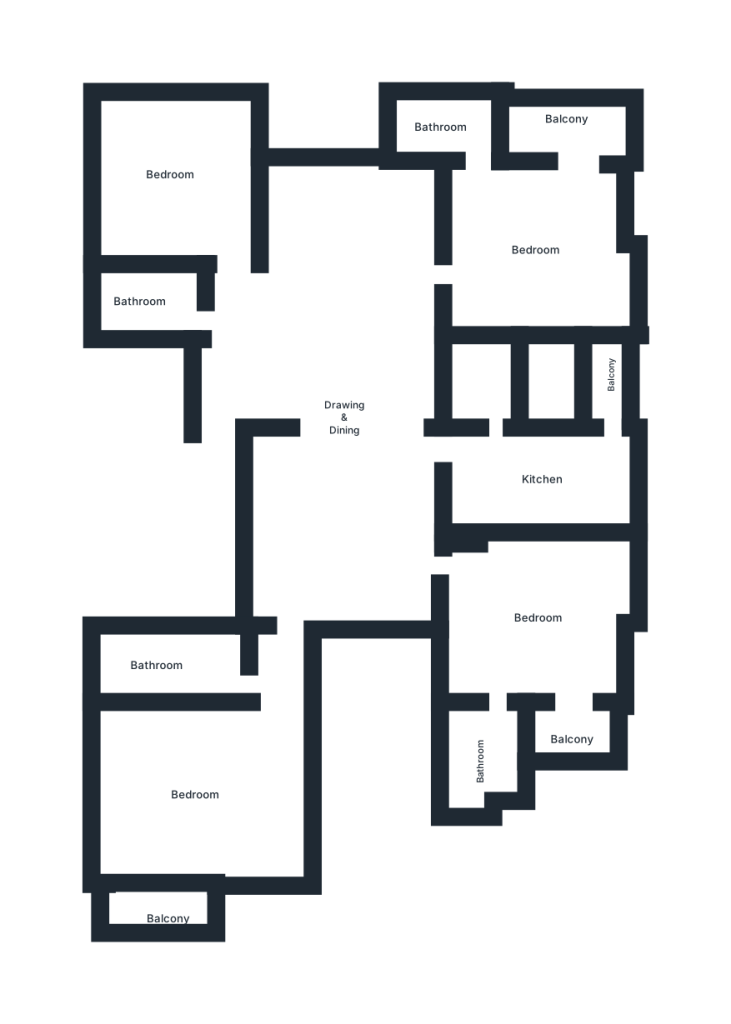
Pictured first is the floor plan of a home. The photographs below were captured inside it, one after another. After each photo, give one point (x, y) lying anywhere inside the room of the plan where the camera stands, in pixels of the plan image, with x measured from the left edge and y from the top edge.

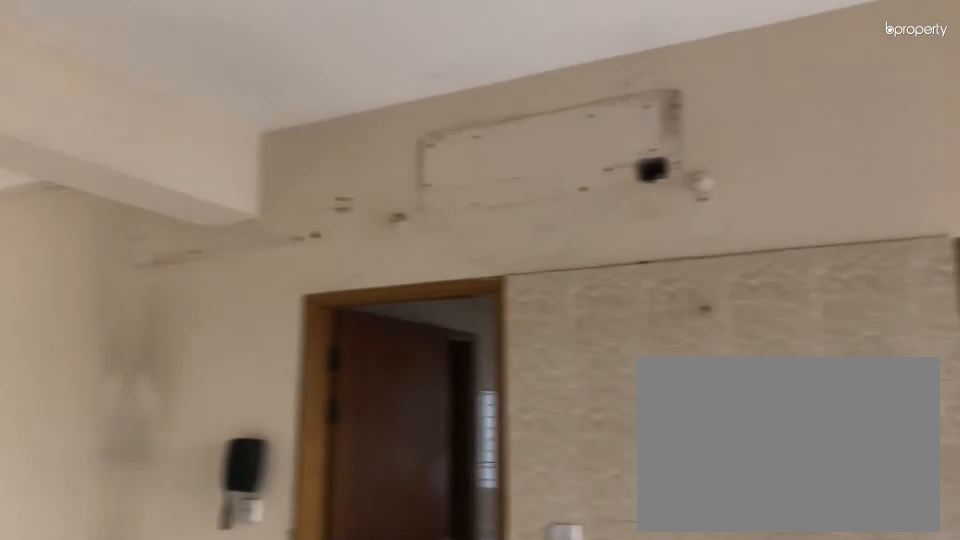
(343, 356)
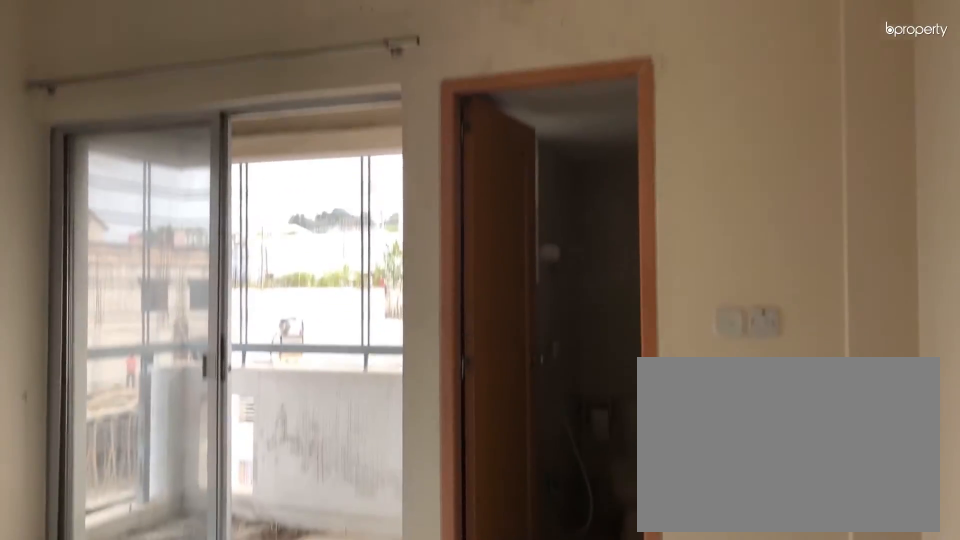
(525, 604)
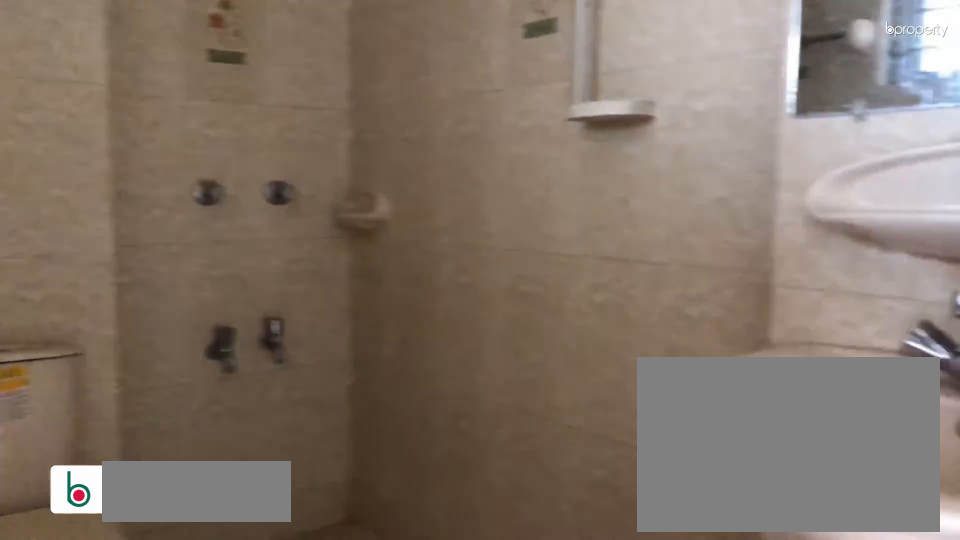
(481, 755)
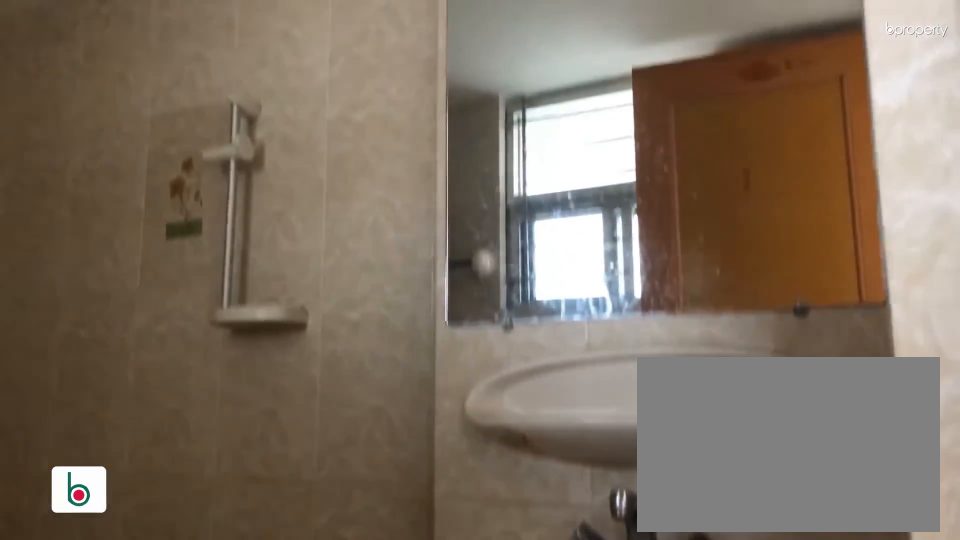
(481, 755)
